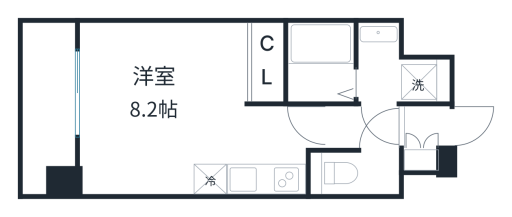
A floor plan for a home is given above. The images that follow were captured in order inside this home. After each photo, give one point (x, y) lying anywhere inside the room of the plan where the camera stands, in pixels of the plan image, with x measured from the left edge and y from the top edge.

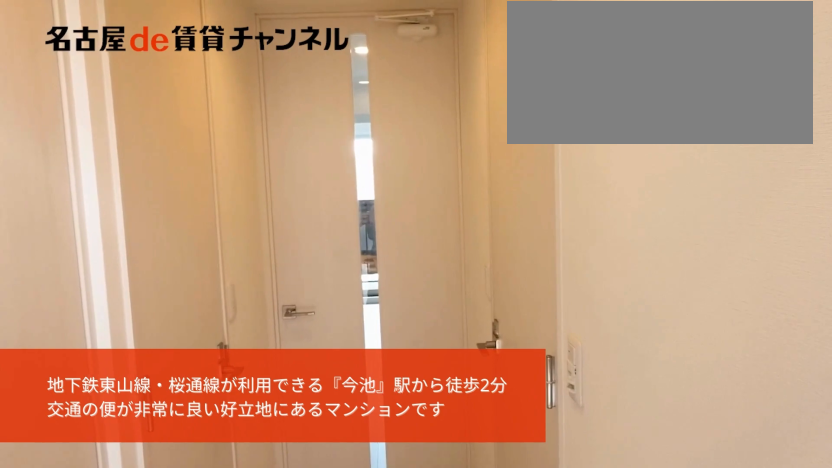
(390, 127)
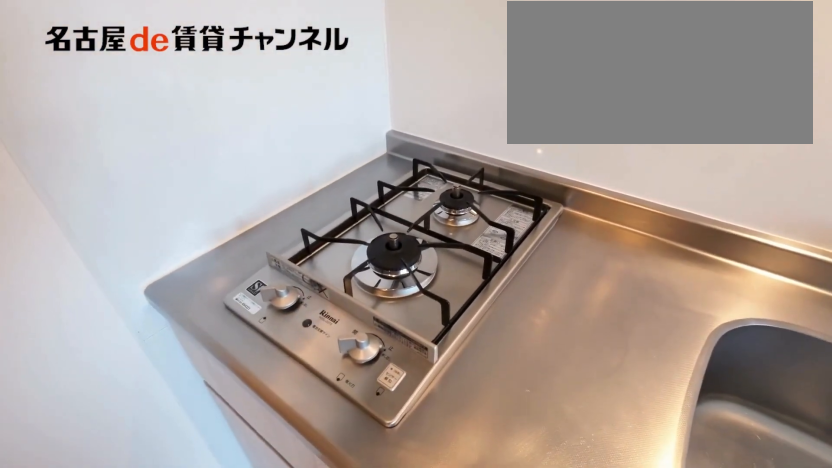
(266, 179)
